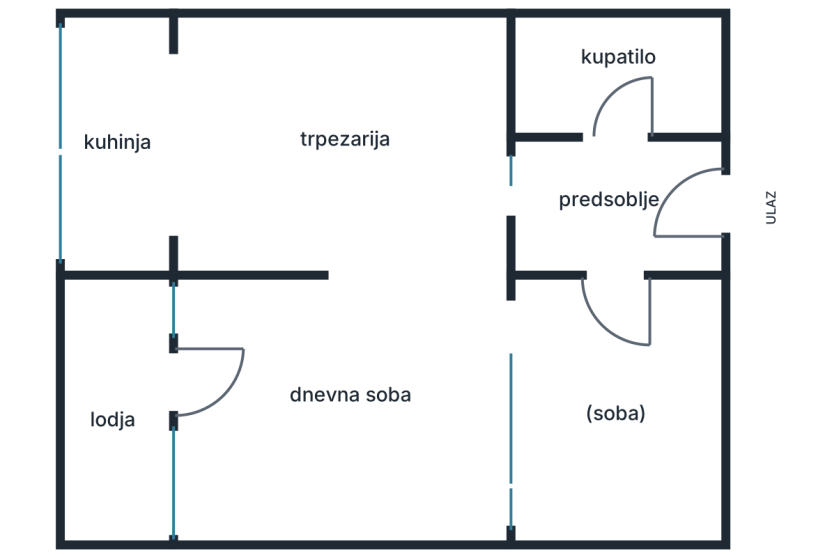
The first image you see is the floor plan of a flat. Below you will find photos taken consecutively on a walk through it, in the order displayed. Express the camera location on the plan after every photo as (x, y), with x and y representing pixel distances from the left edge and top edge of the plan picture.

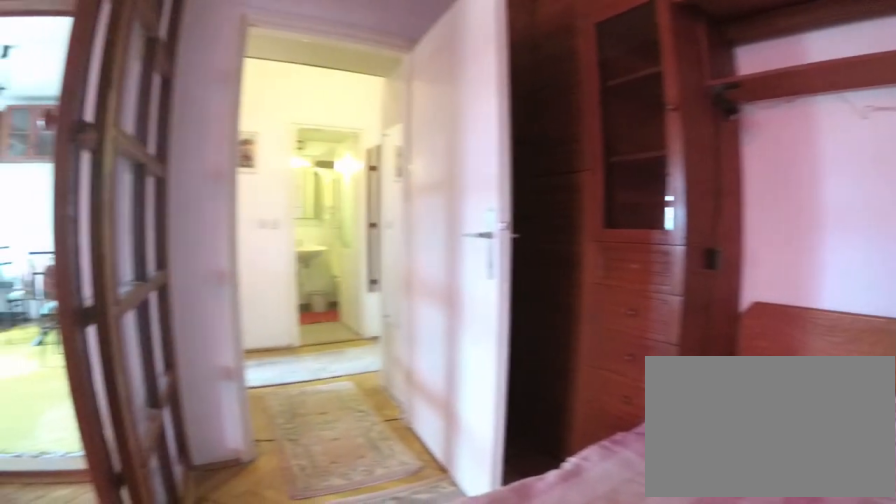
(573, 431)
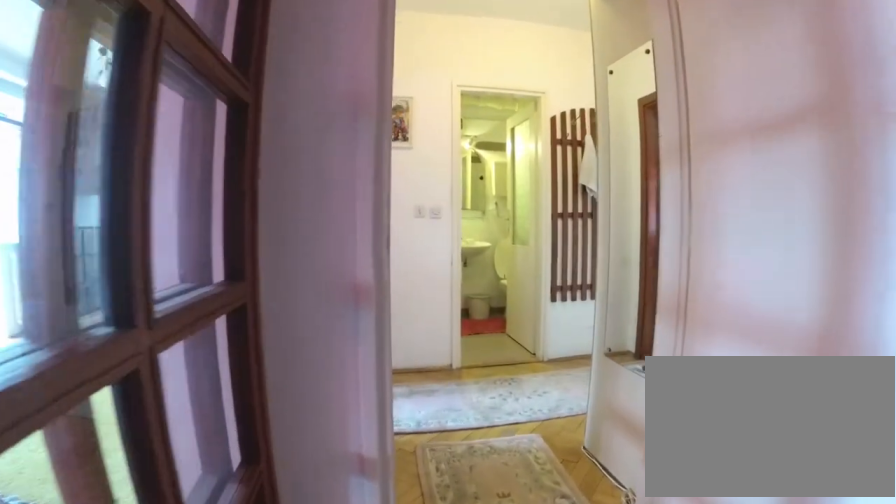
(601, 370)
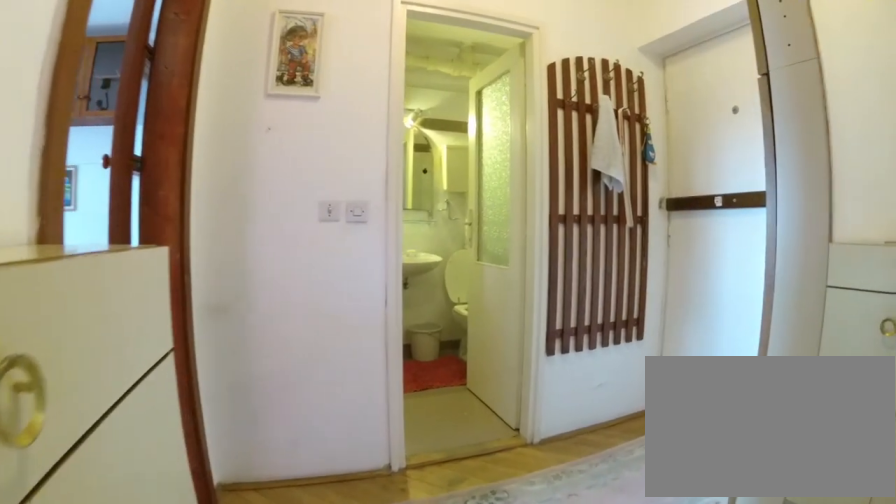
(597, 310)
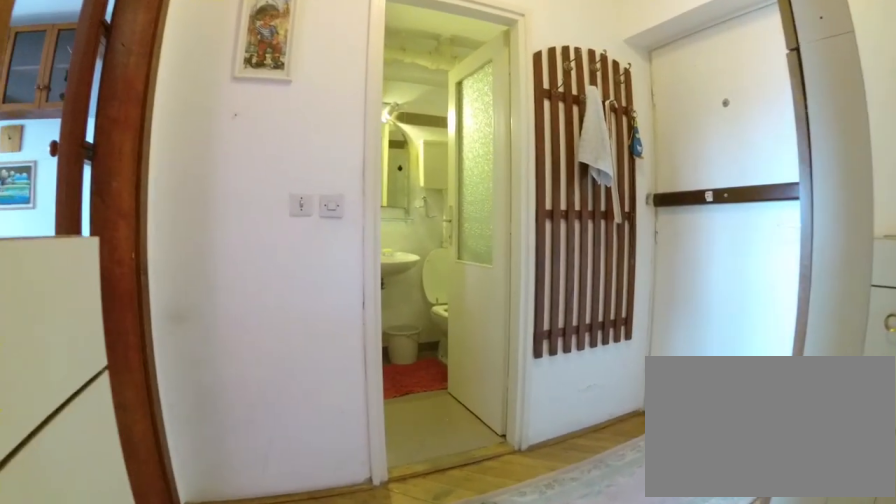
(597, 300)
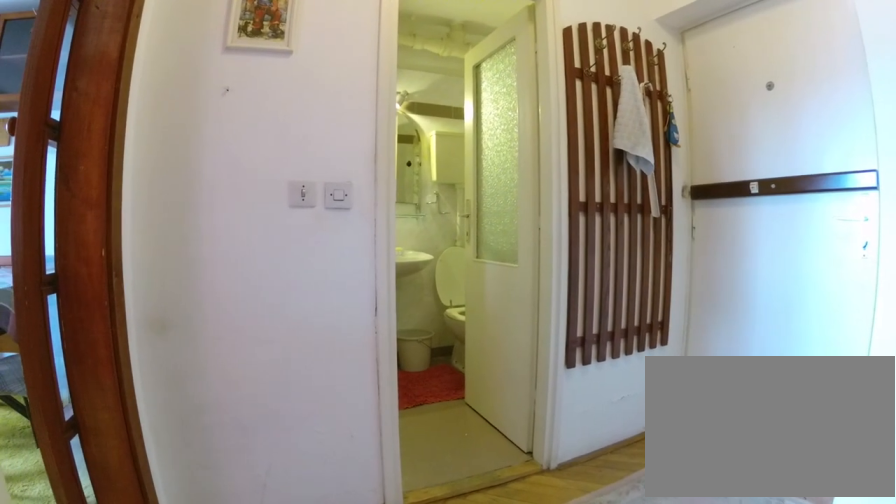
(584, 295)
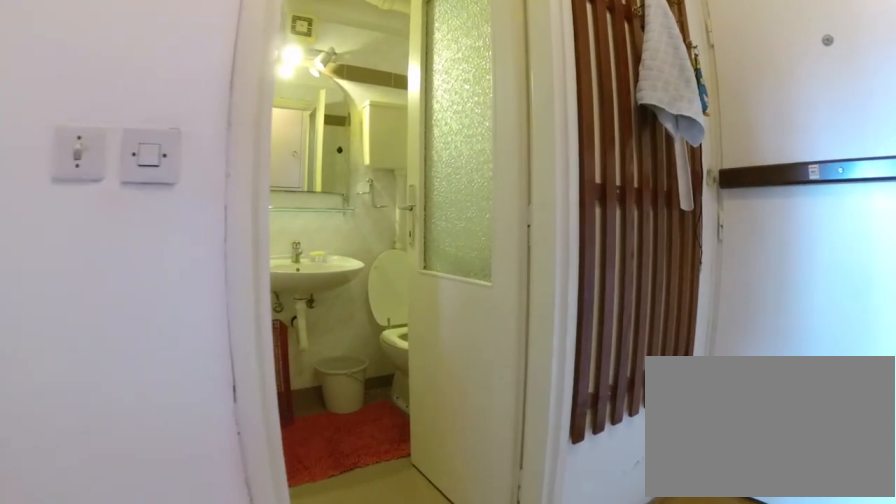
(580, 255)
